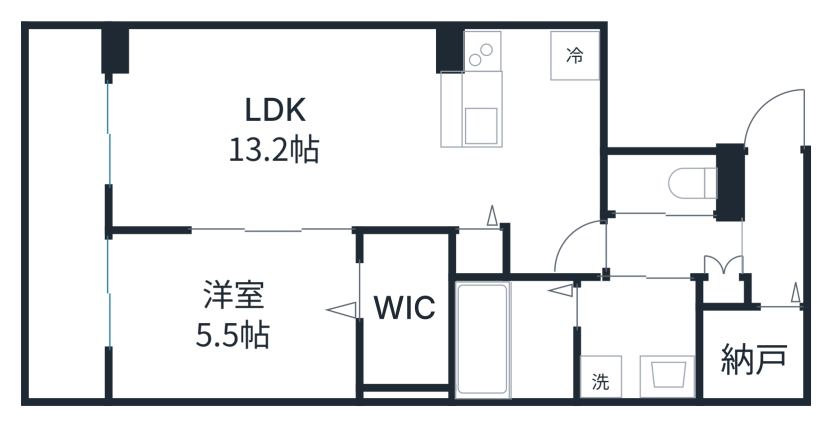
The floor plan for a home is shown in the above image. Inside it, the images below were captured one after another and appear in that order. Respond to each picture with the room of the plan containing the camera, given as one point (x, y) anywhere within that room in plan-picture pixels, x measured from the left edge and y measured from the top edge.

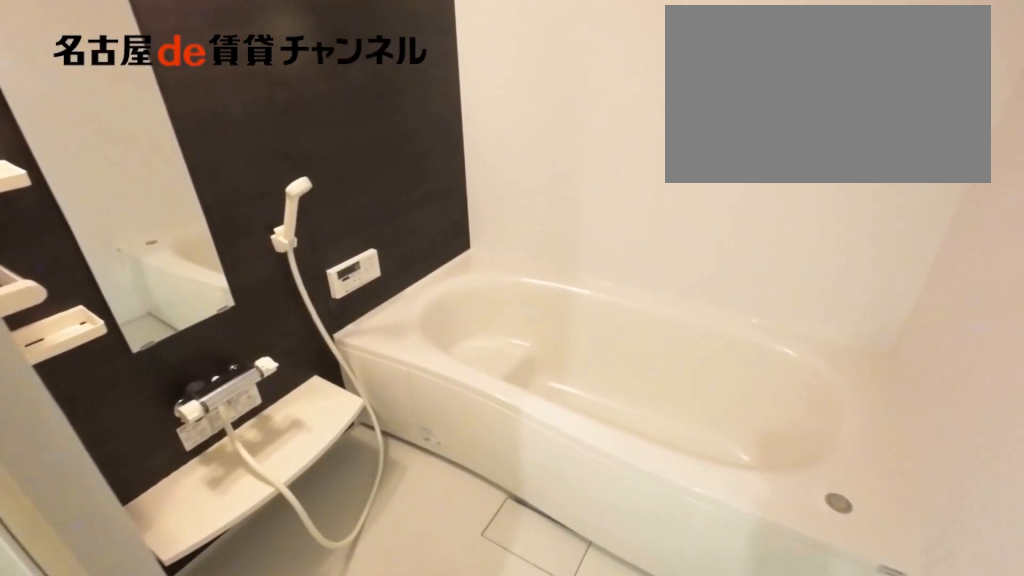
(512, 338)
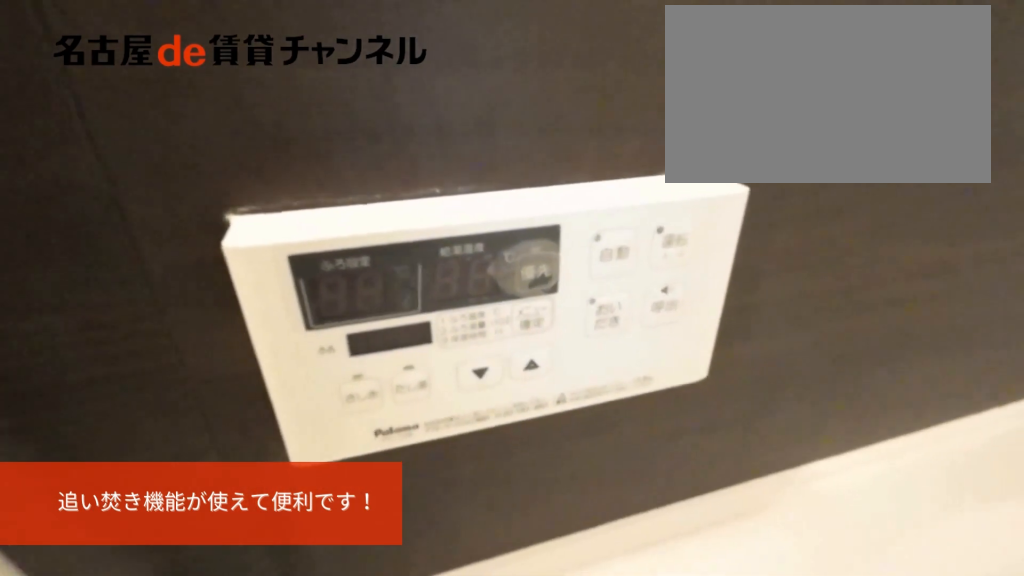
(512, 338)
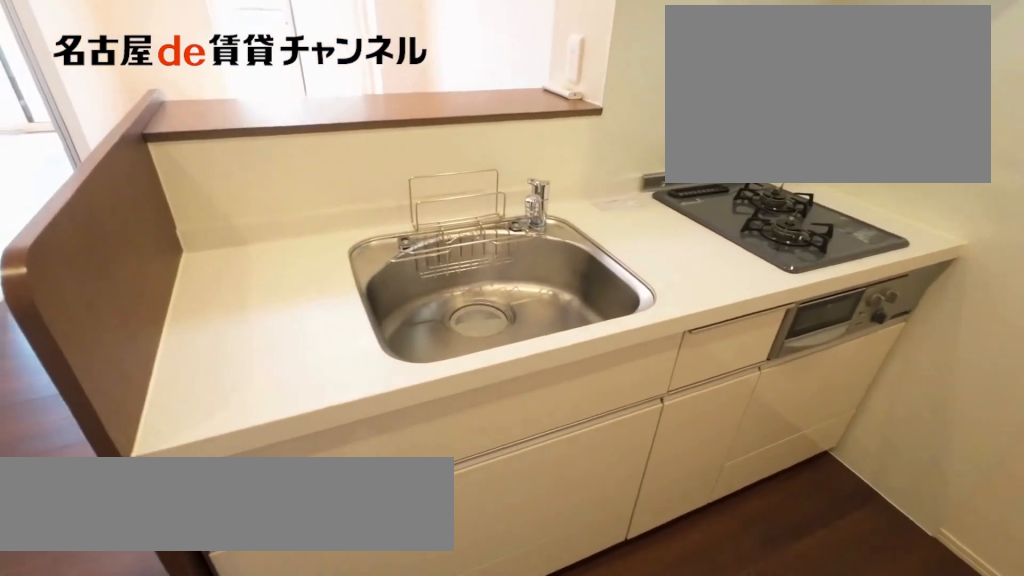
(475, 96)
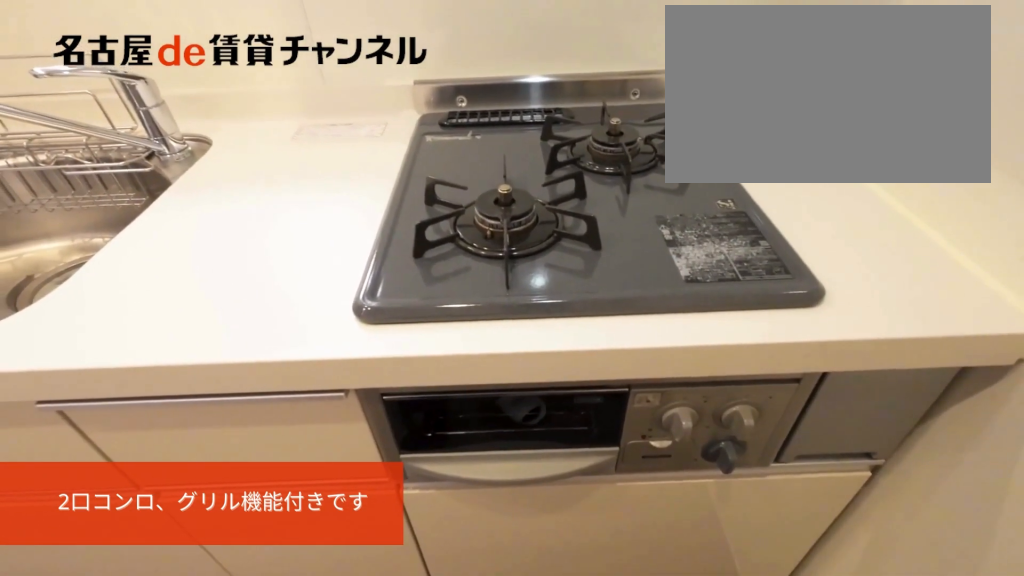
(475, 96)
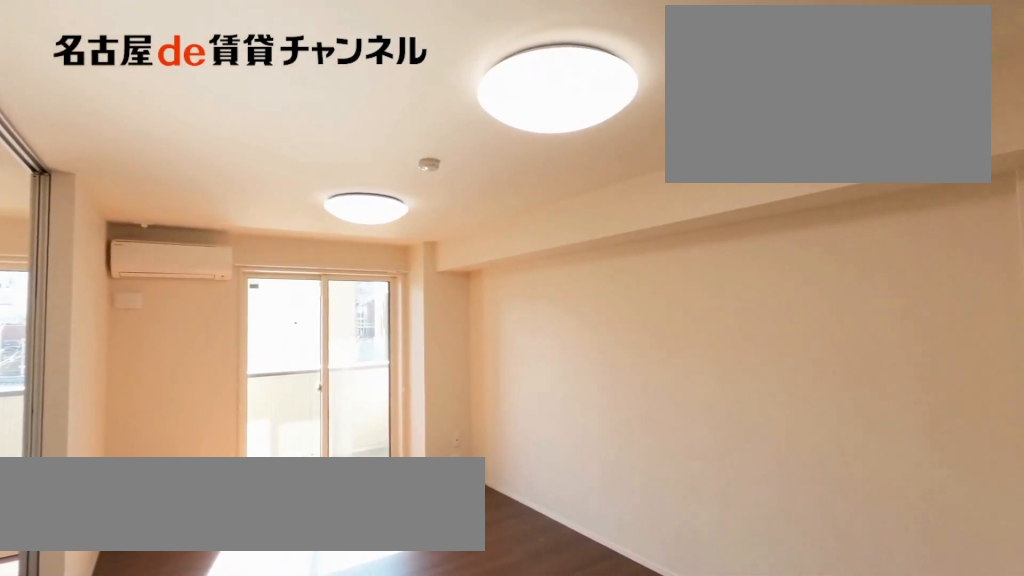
(321, 137)
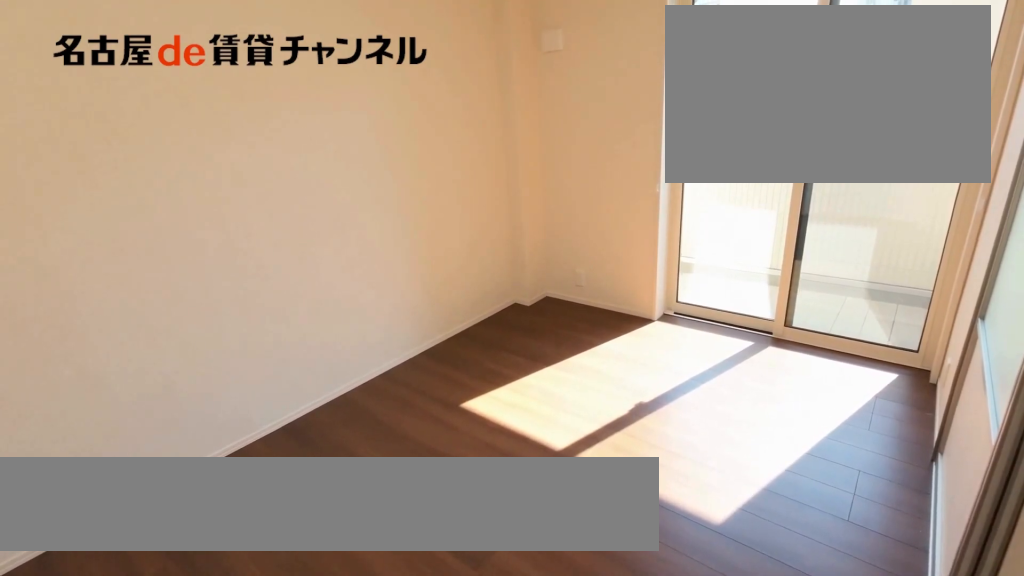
(229, 313)
